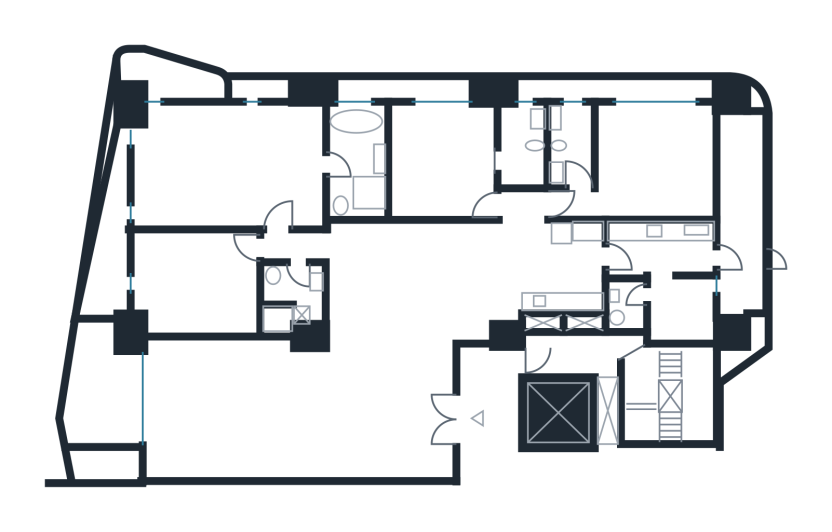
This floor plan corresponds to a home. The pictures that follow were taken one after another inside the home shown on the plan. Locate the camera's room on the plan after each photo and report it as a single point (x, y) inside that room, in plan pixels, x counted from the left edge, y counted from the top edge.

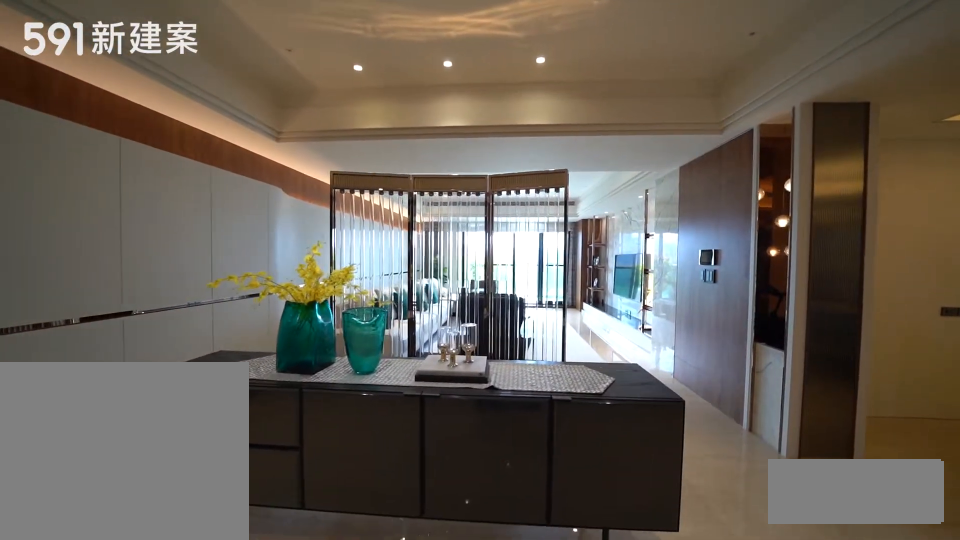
(405, 416)
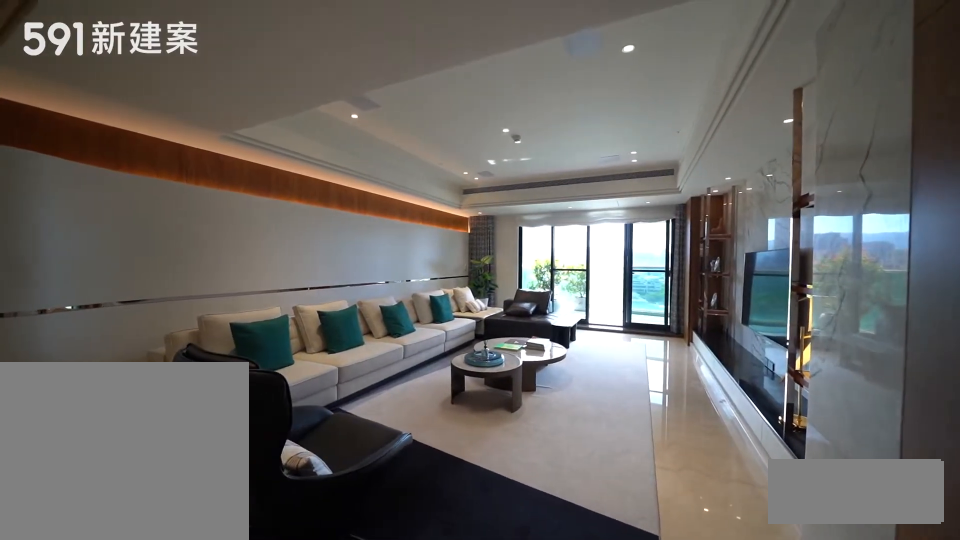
(252, 412)
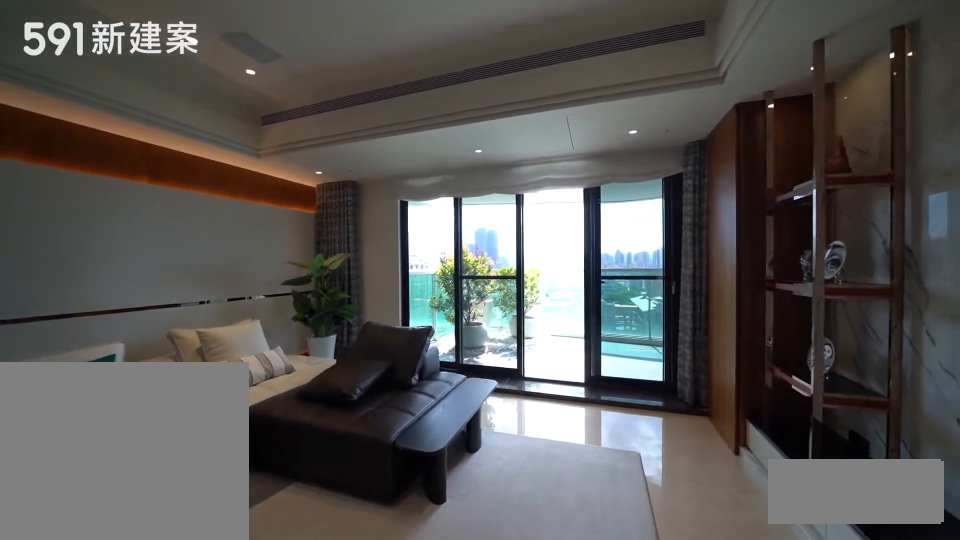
(252, 412)
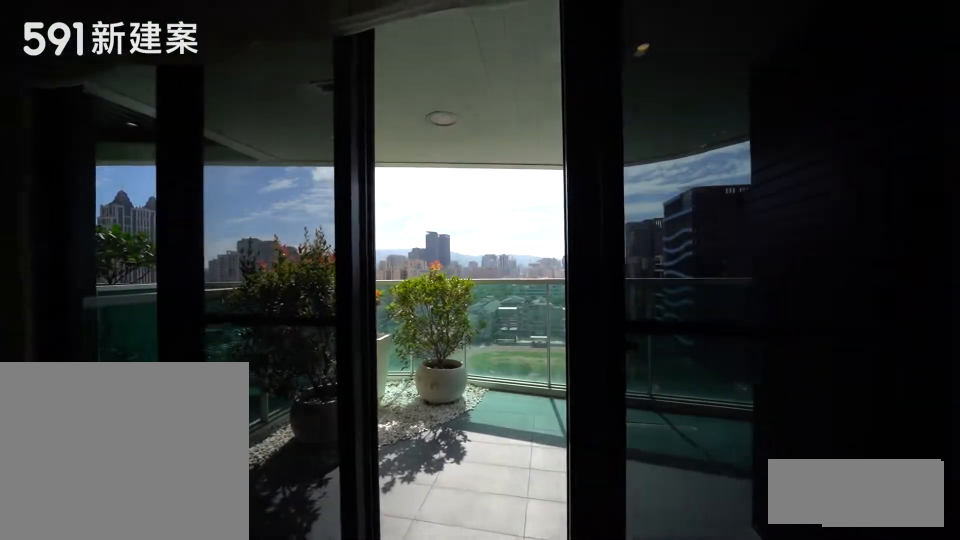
(101, 390)
